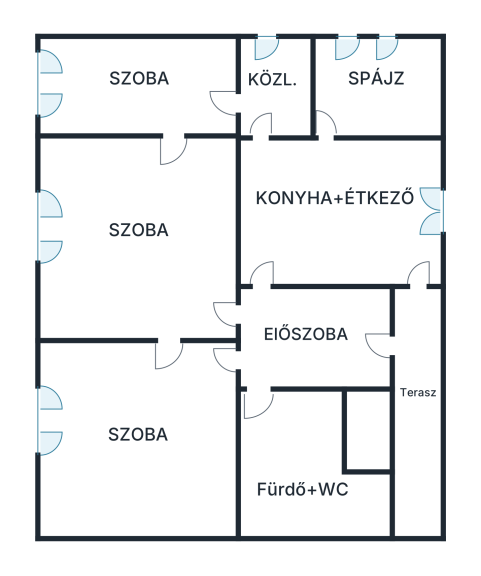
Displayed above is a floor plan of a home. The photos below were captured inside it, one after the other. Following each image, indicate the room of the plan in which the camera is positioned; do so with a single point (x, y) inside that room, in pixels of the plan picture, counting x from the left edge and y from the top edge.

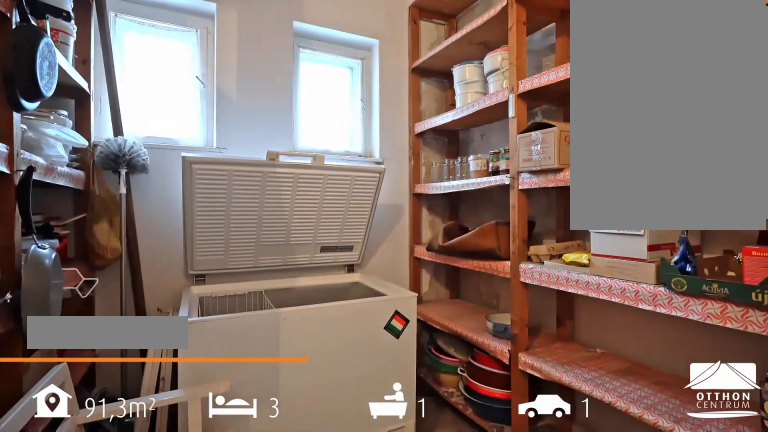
(374, 84)
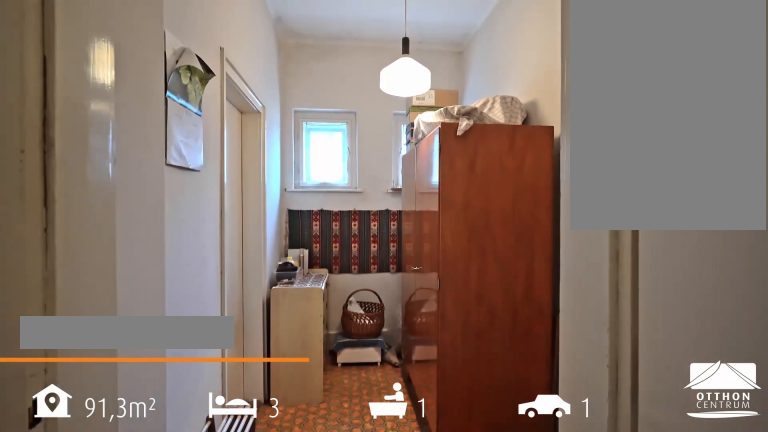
(279, 87)
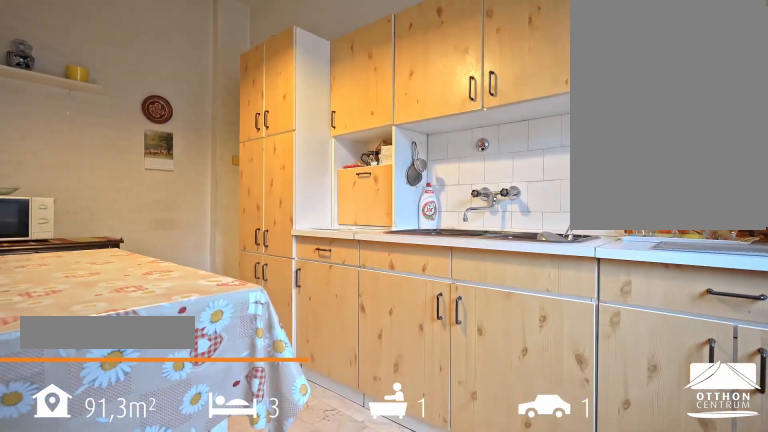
(343, 217)
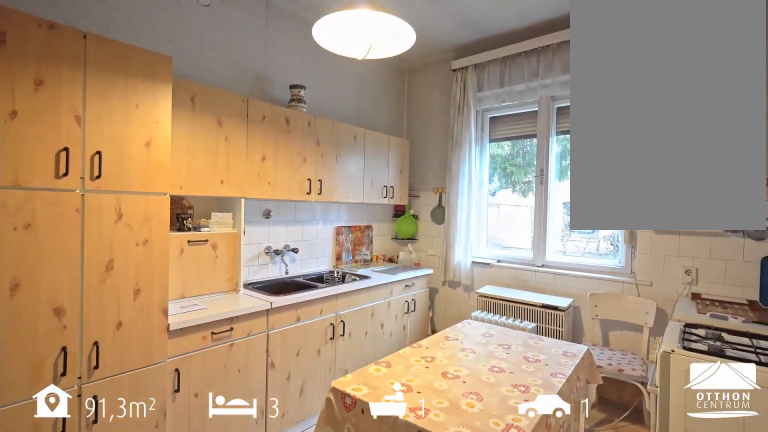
(343, 217)
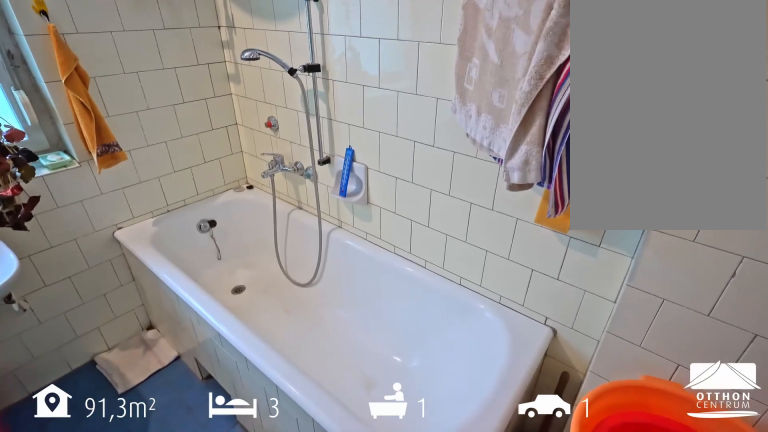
(292, 468)
